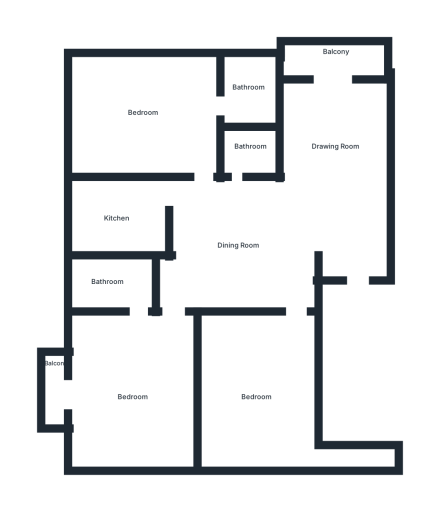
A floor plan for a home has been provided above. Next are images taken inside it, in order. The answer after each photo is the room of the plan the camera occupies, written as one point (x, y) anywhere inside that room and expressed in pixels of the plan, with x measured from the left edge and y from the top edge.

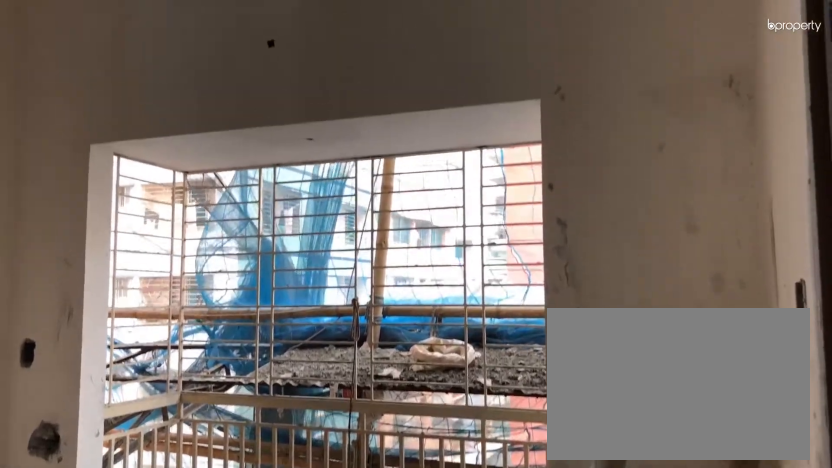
(134, 392)
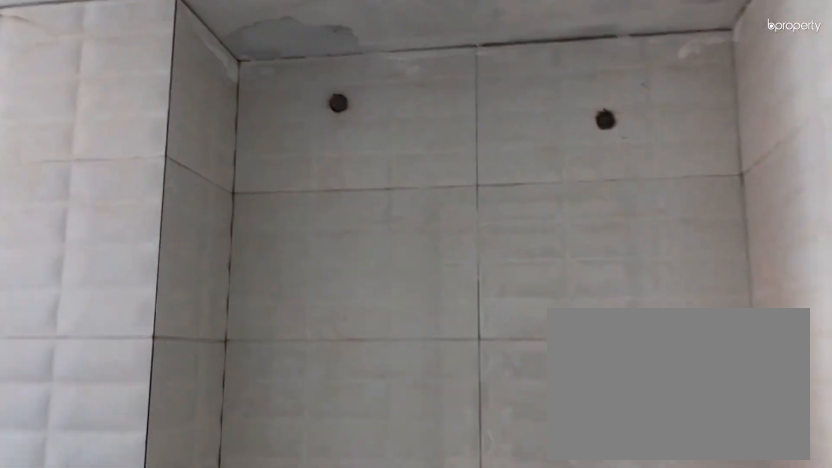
(108, 282)
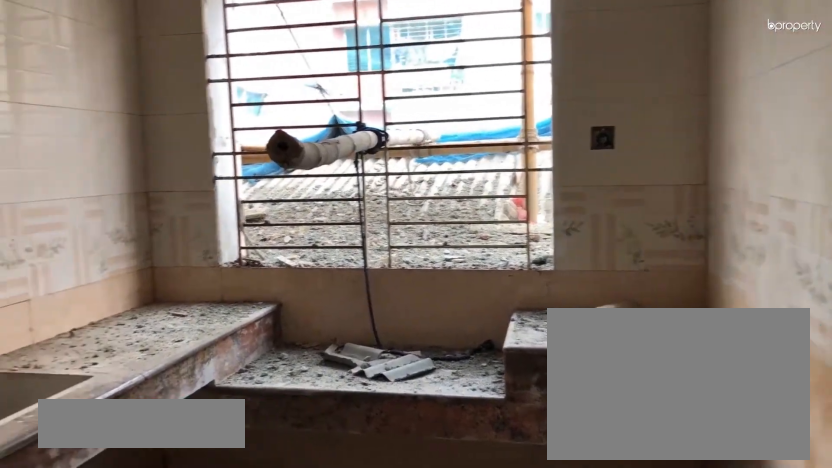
(118, 220)
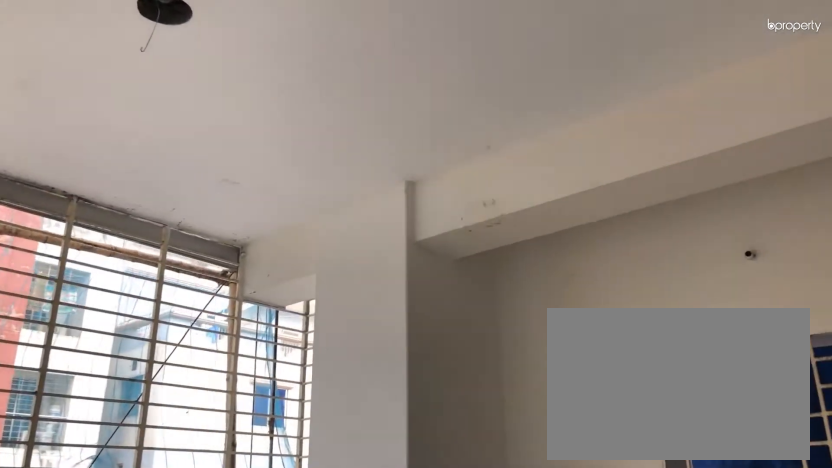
(140, 115)
